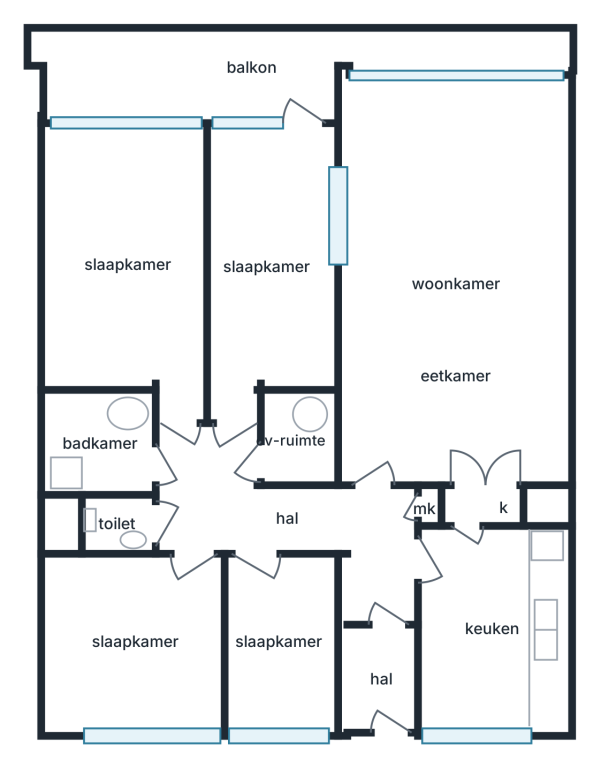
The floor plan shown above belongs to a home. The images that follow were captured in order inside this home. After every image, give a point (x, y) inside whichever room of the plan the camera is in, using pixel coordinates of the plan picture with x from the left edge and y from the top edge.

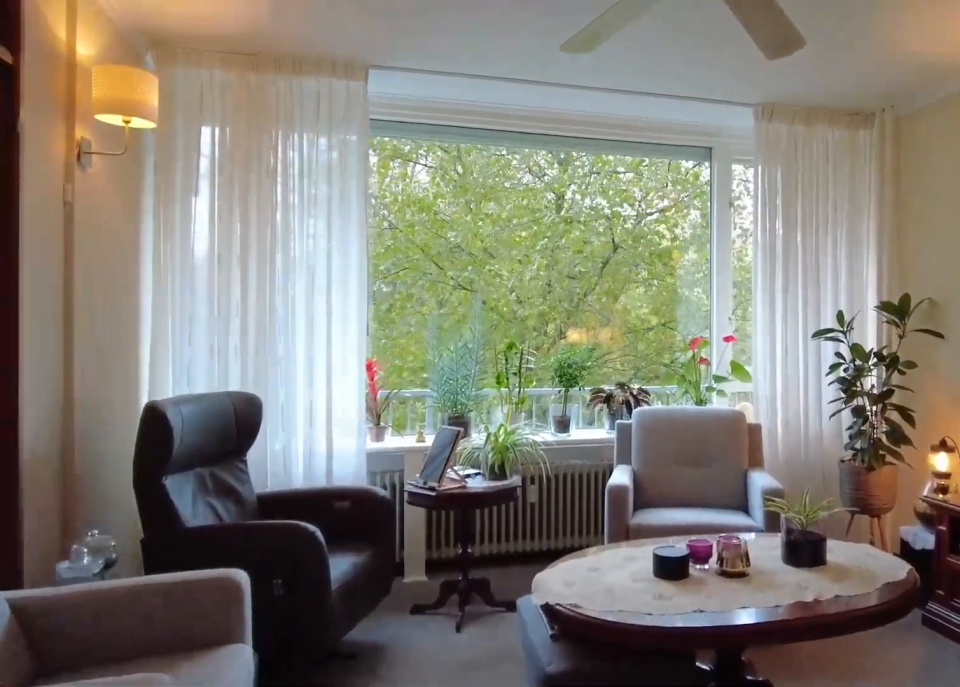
(454, 282)
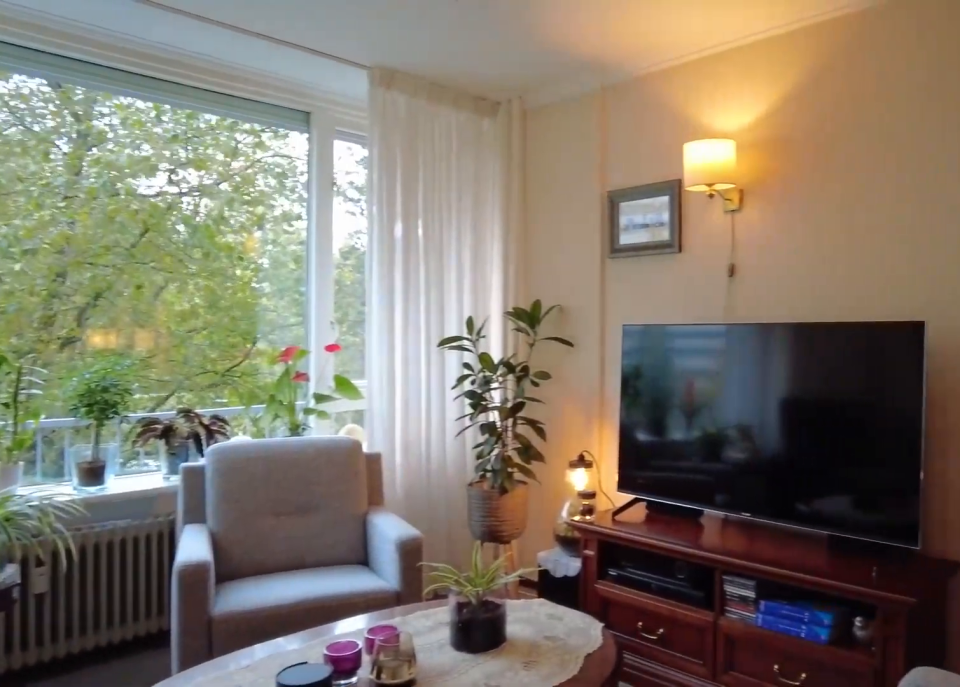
(454, 282)
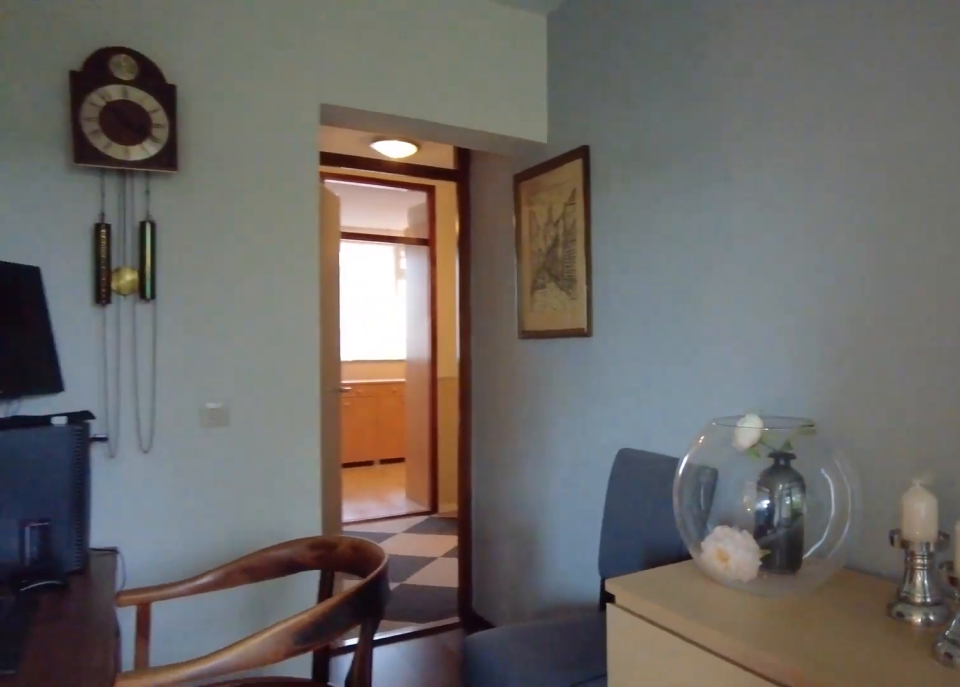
(267, 264)
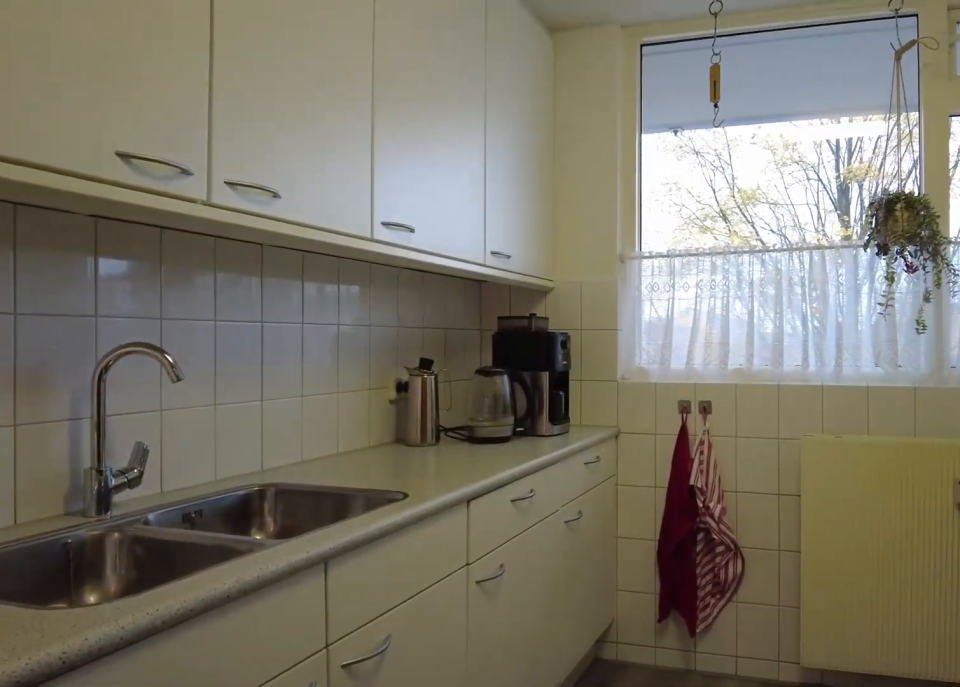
(491, 629)
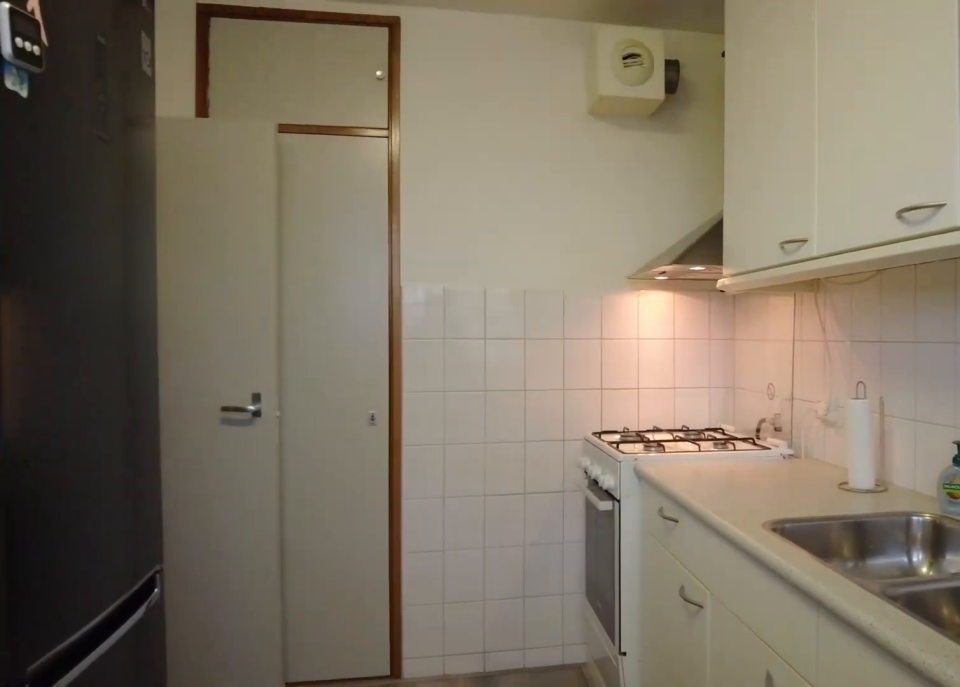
(491, 629)
